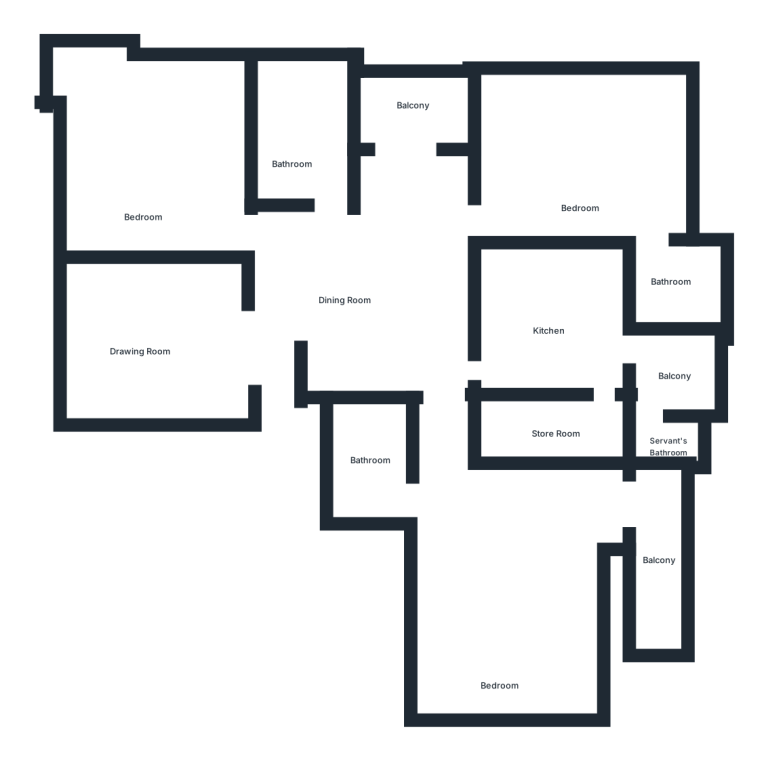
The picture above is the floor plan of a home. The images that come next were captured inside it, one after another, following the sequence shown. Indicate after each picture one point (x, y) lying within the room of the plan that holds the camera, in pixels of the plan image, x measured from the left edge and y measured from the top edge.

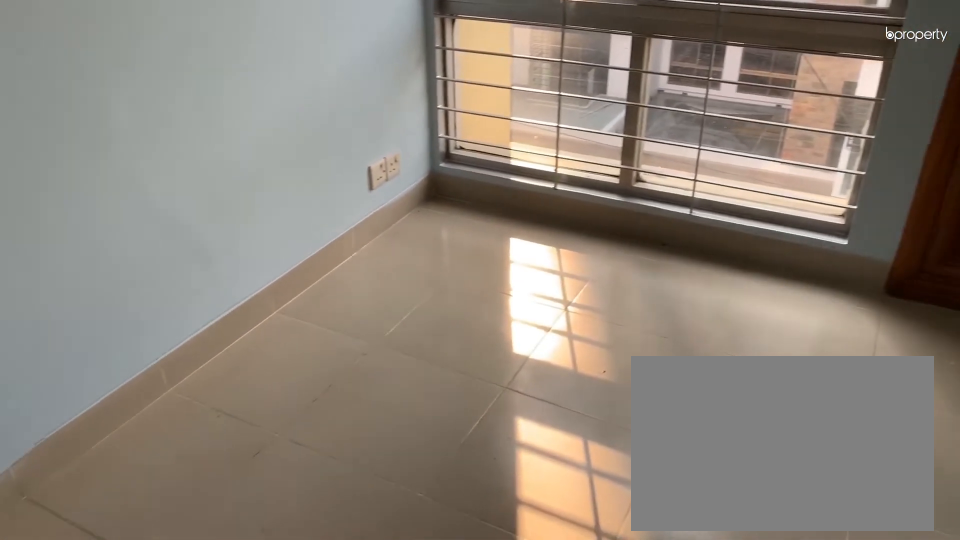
(584, 165)
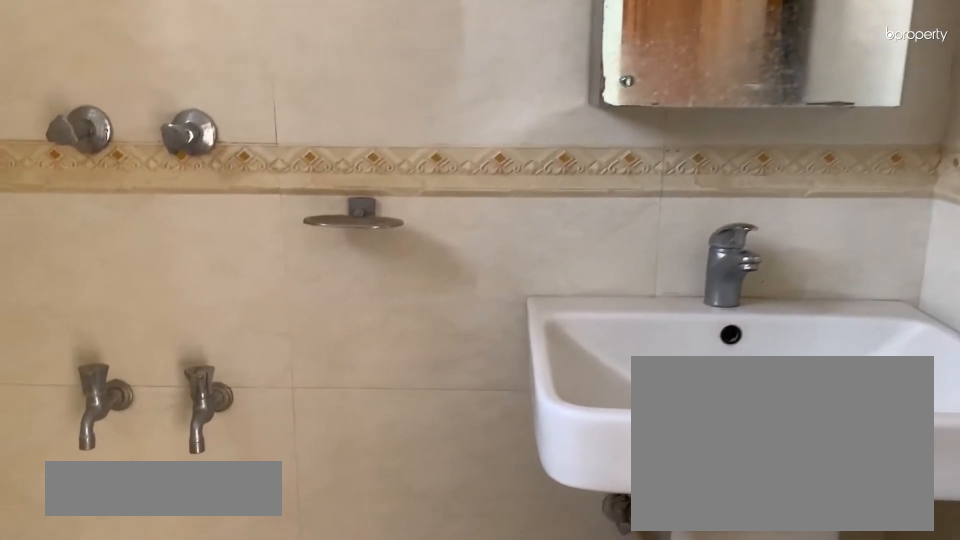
(671, 283)
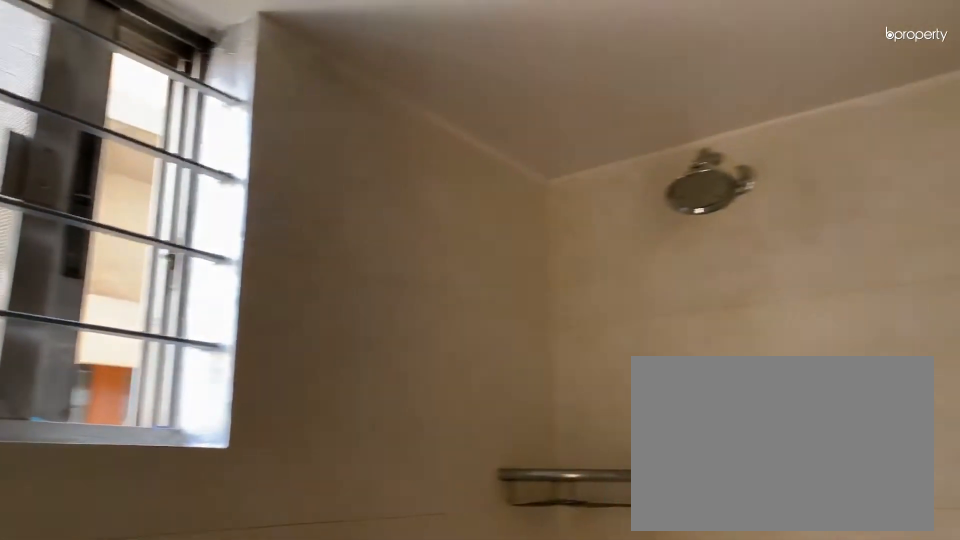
(671, 283)
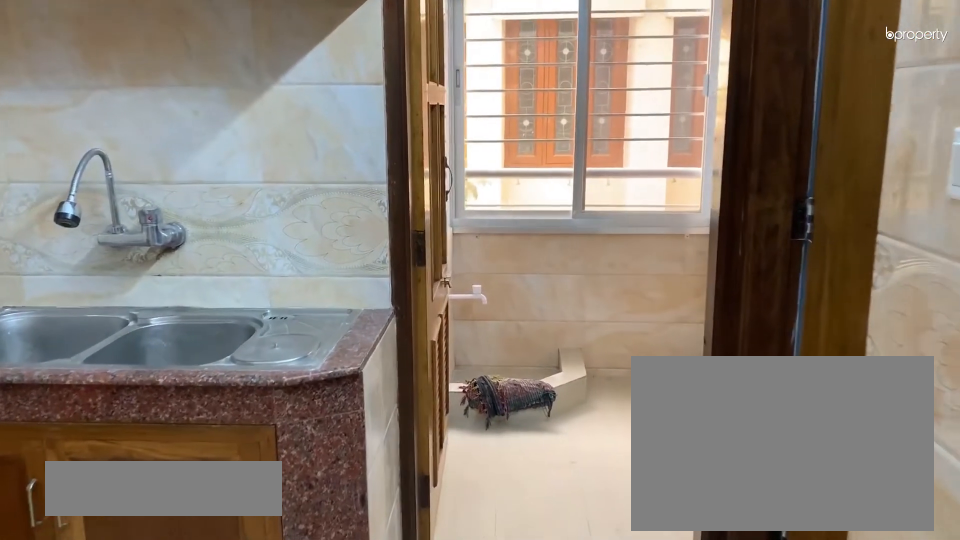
(551, 327)
